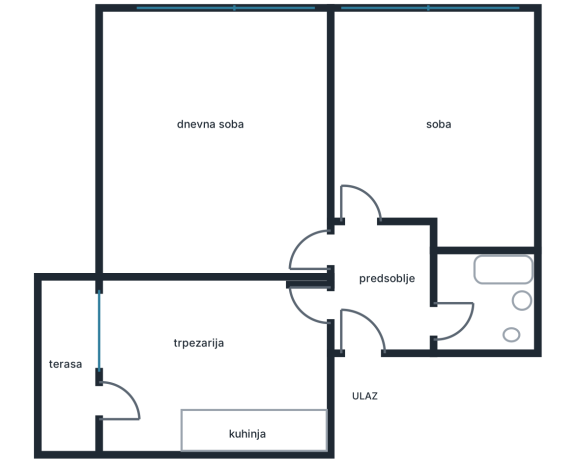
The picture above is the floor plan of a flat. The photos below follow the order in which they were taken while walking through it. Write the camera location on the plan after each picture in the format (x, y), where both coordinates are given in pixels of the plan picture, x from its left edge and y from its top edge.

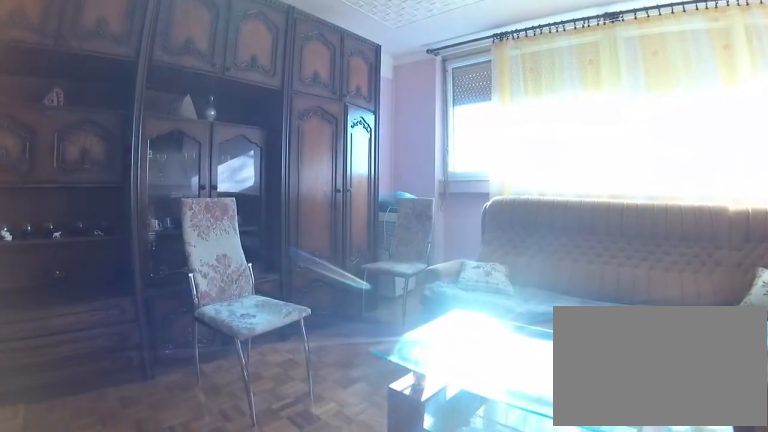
(254, 178)
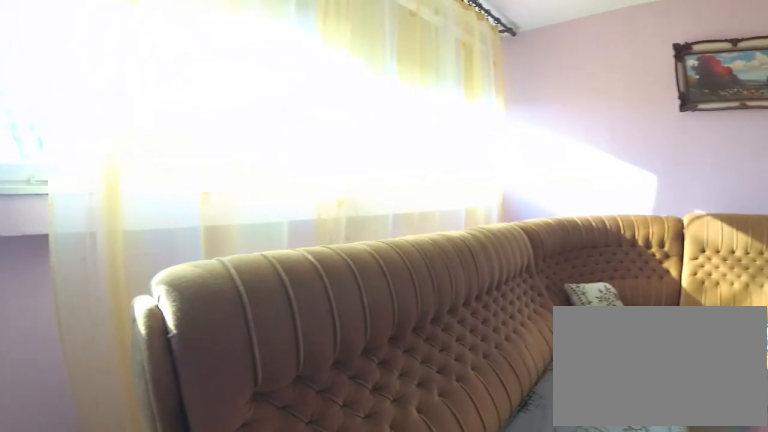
(145, 114)
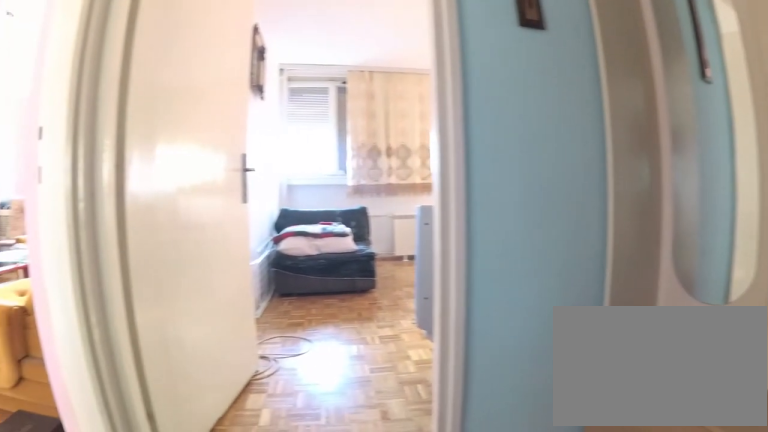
(363, 272)
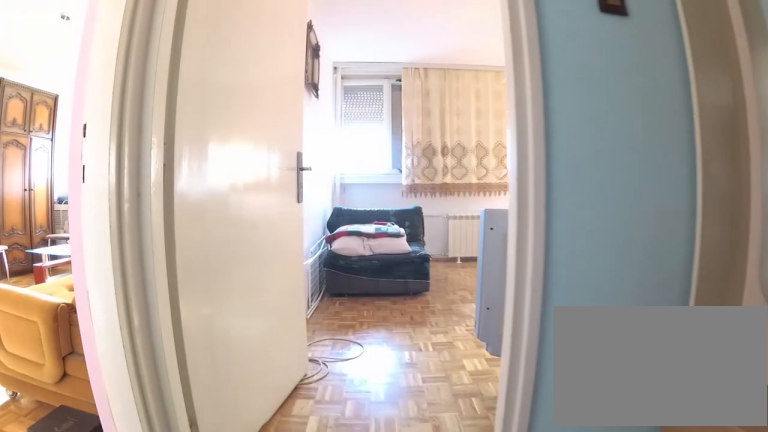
(367, 273)
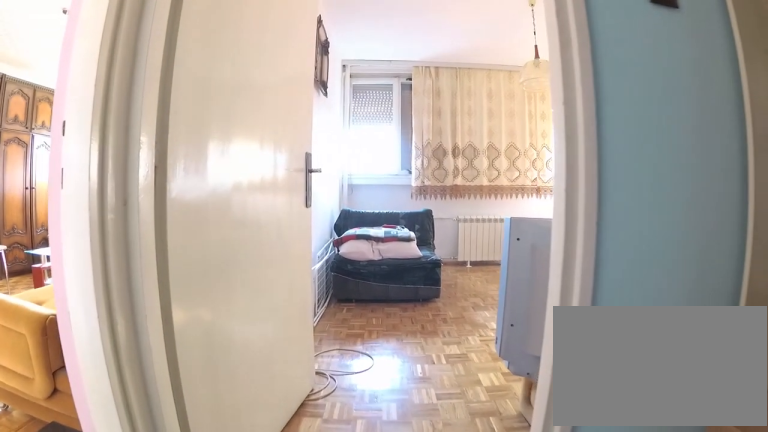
(368, 269)
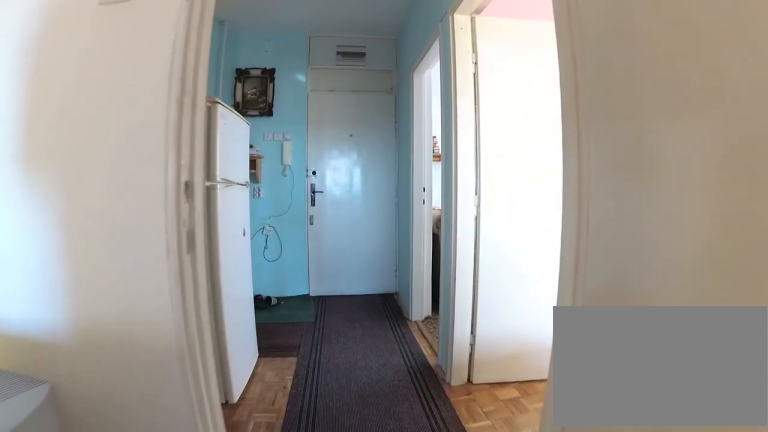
(382, 166)
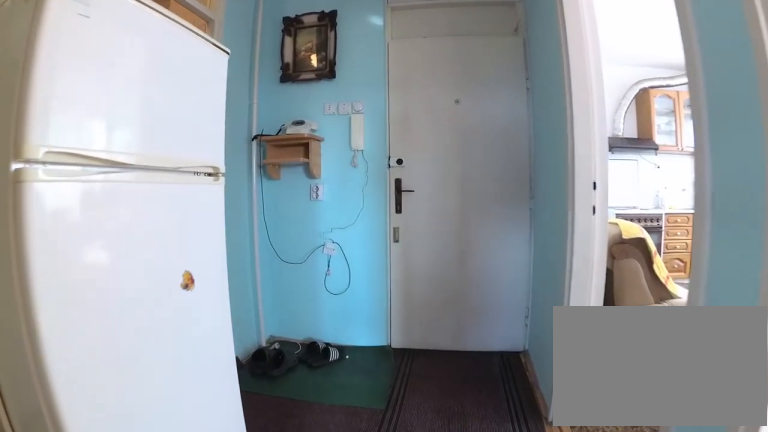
(382, 246)
